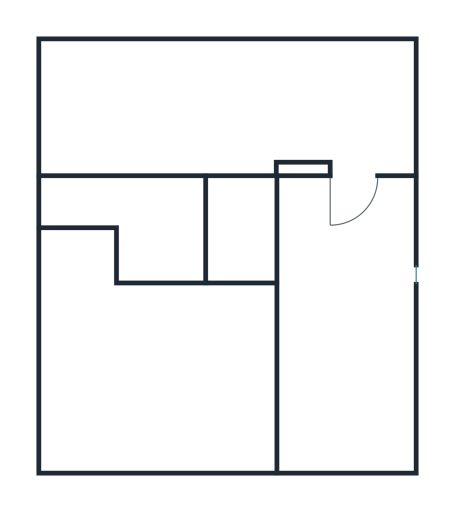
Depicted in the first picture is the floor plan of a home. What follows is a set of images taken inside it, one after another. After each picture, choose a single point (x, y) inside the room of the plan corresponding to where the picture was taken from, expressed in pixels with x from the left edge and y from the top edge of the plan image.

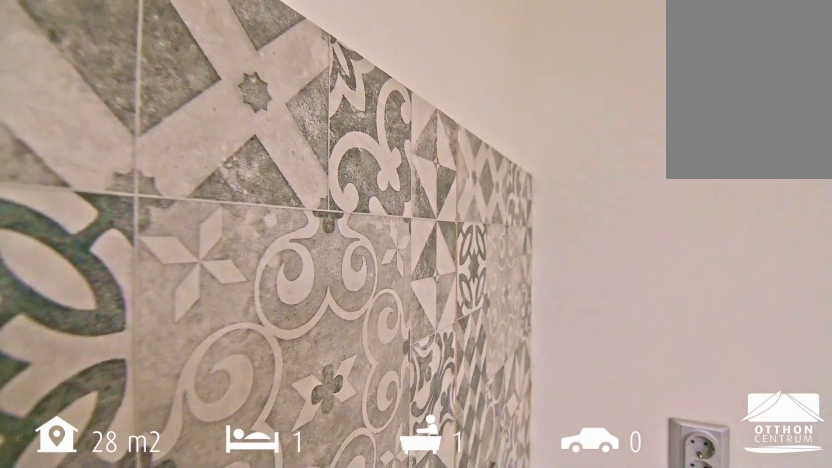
(203, 111)
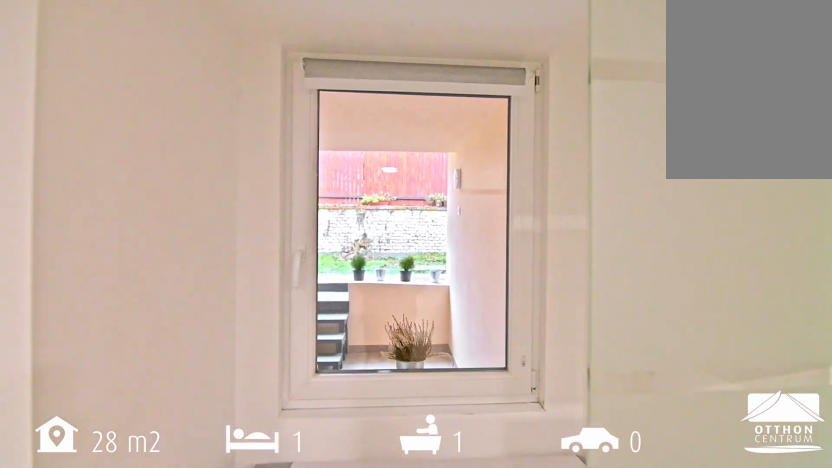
(203, 111)
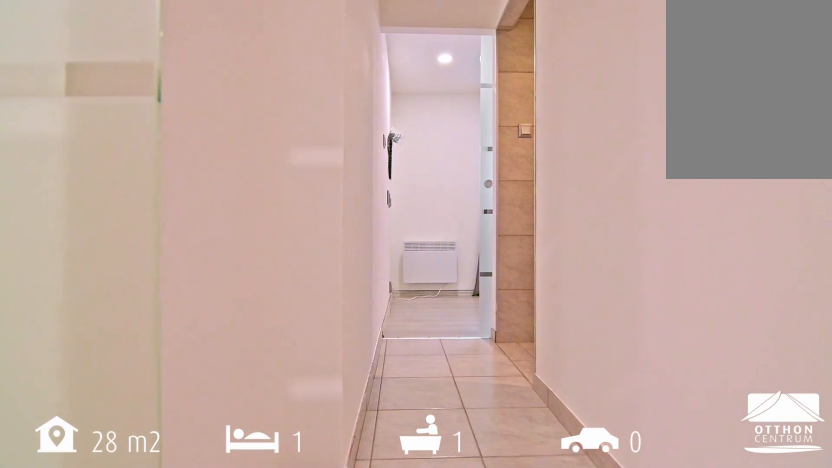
(245, 230)
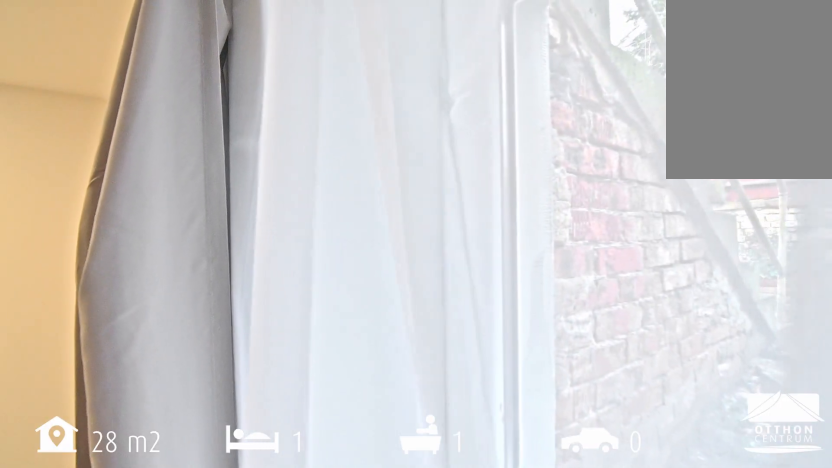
(142, 395)
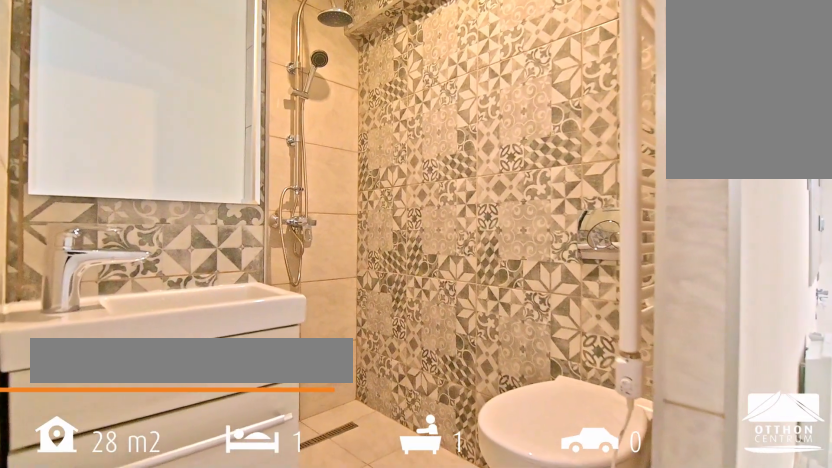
(161, 227)
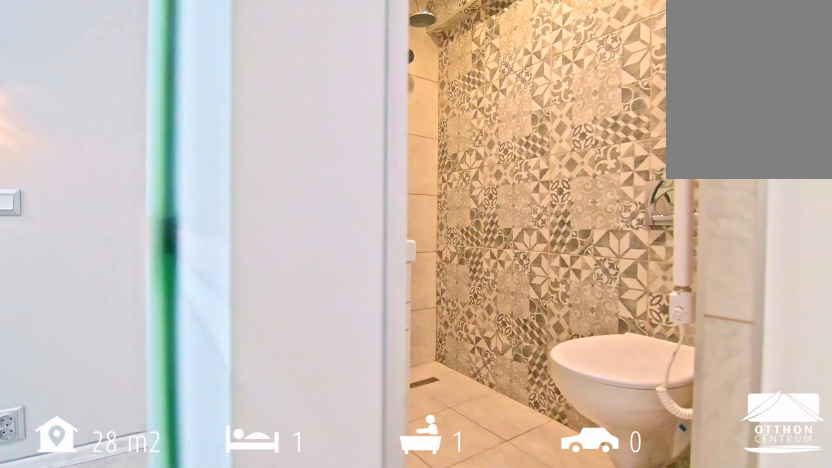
(161, 226)
